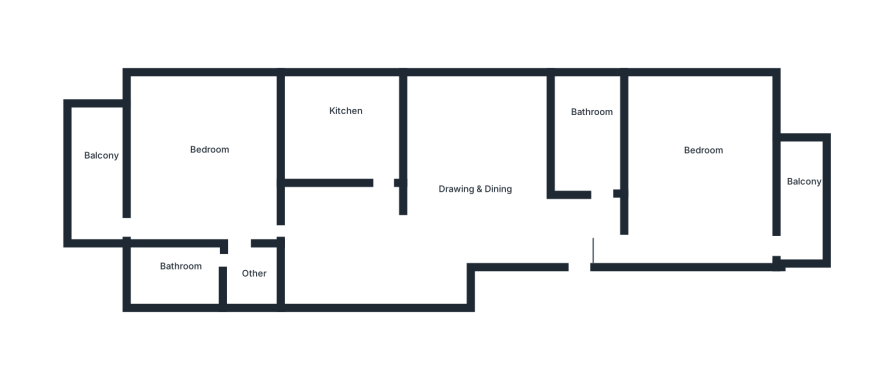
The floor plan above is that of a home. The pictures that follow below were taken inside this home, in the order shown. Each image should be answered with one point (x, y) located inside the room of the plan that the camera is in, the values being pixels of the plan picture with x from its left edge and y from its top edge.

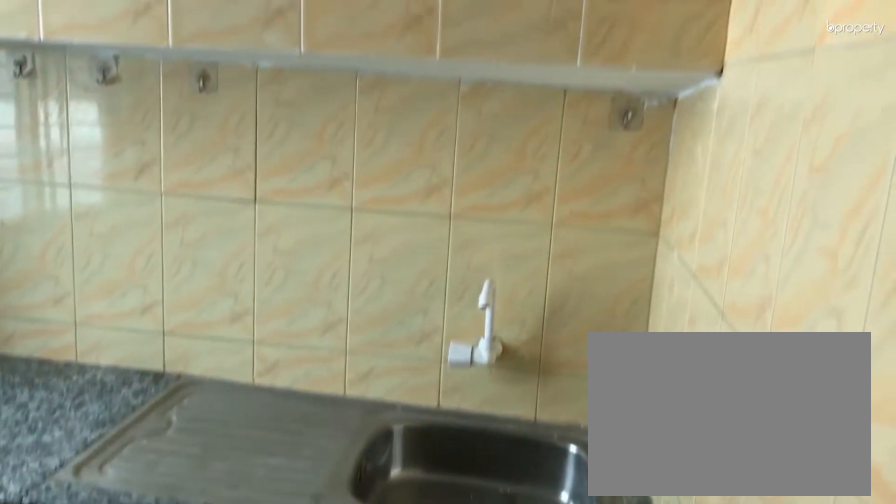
(350, 128)
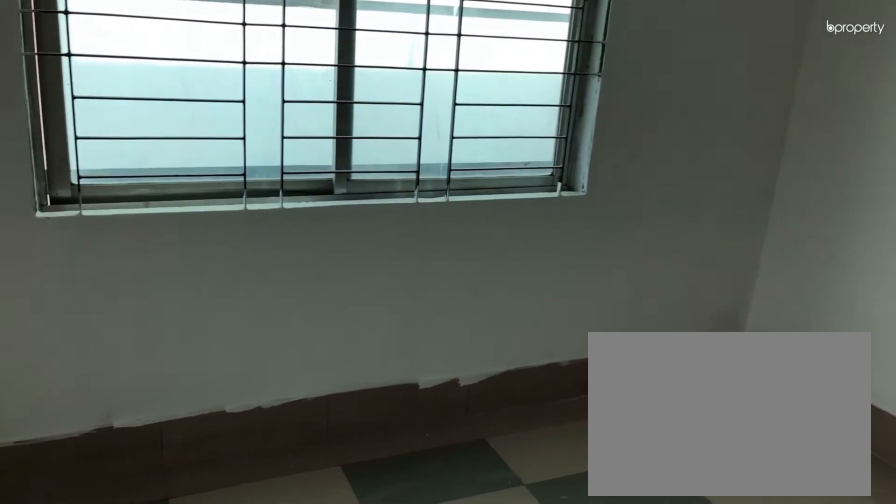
(205, 158)
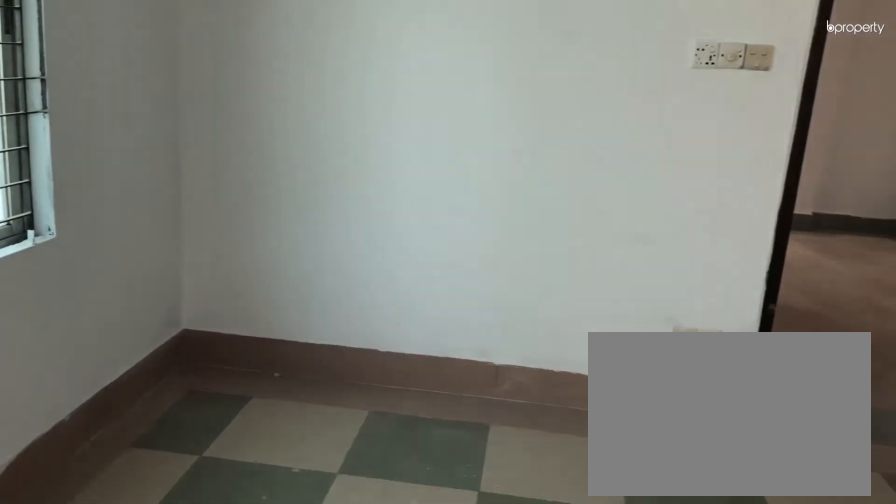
(205, 158)
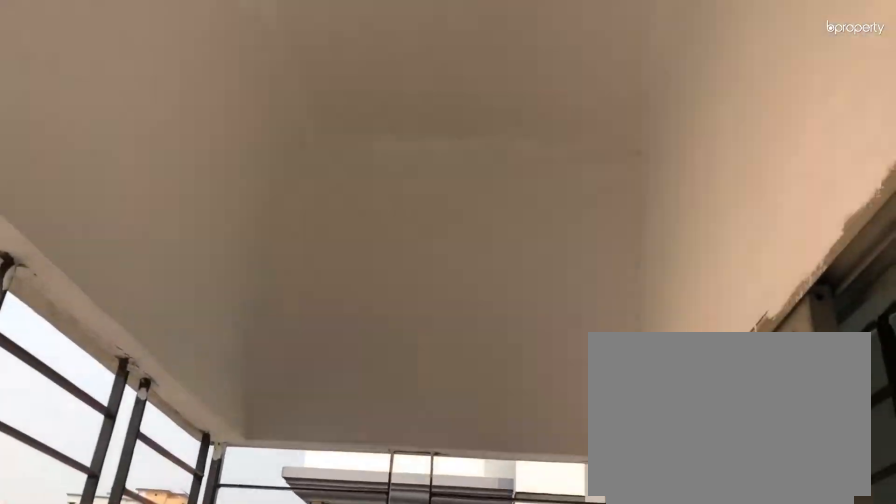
(95, 162)
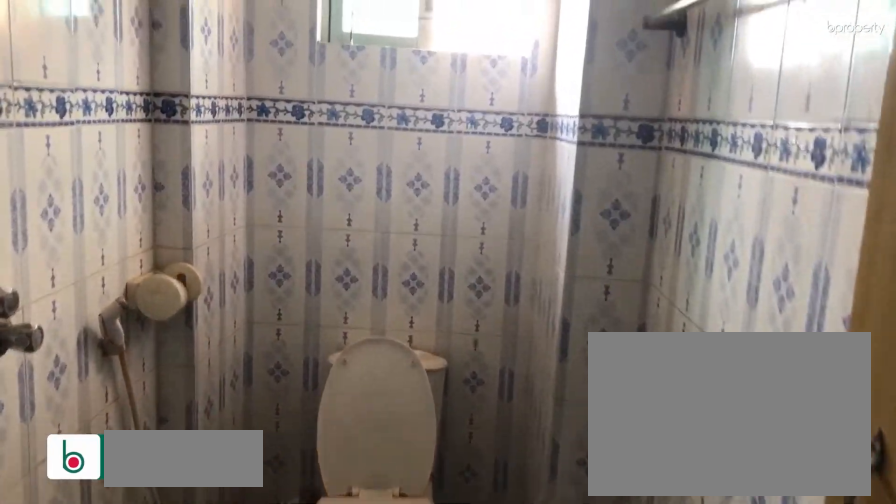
(182, 274)
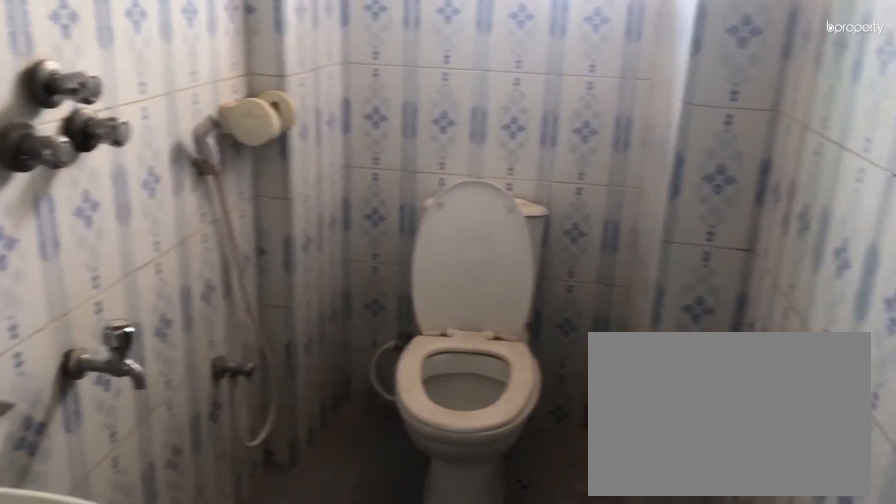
(182, 274)
